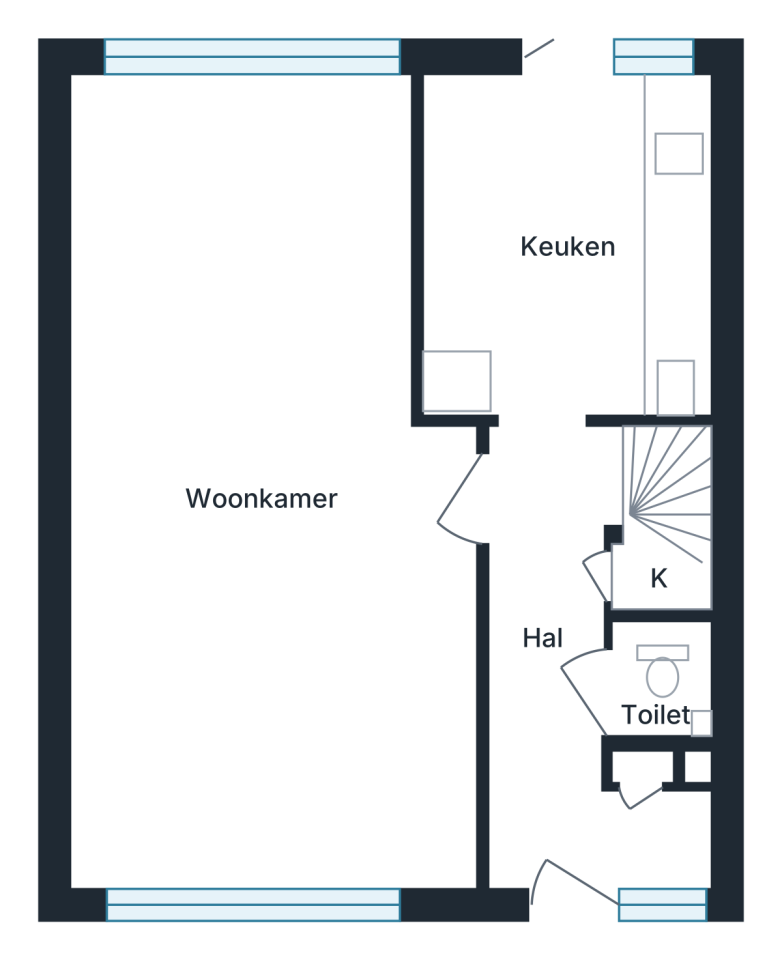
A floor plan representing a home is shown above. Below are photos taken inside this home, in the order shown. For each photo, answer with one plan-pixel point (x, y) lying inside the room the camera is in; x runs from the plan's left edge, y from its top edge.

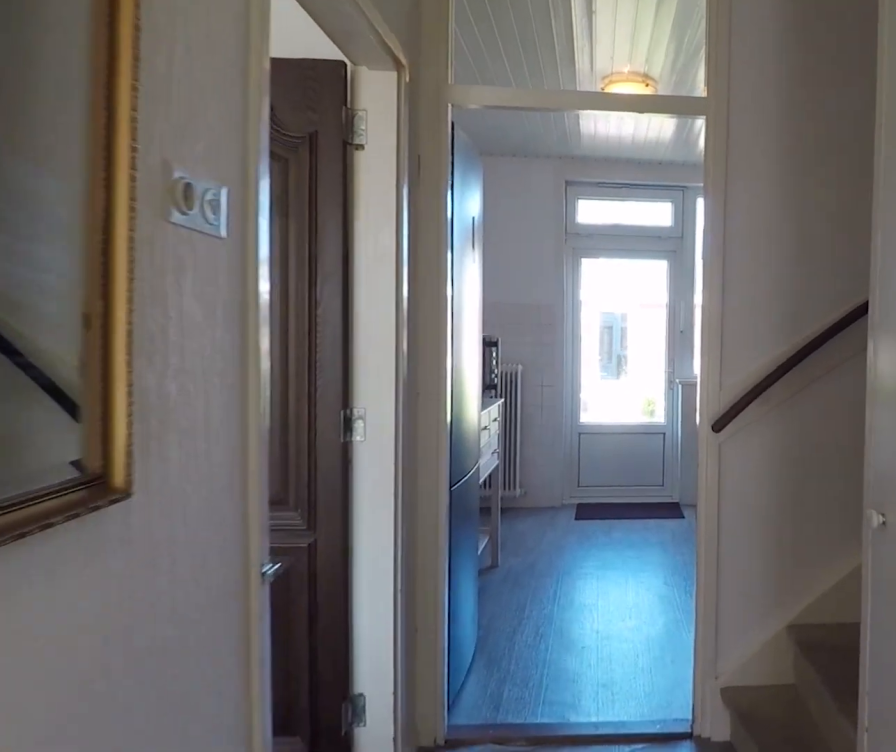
(564, 681)
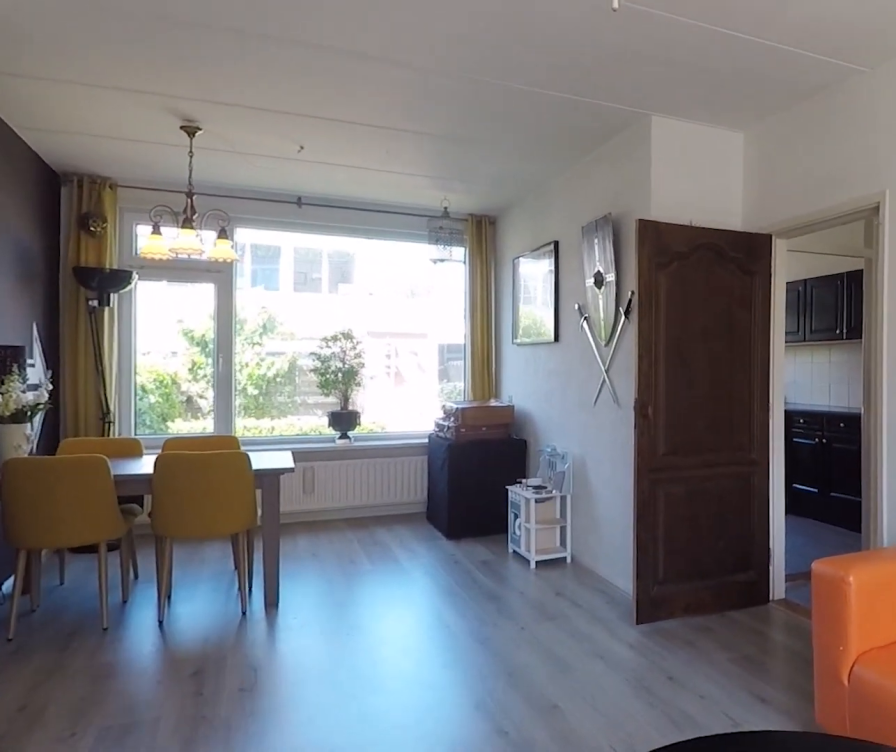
(275, 718)
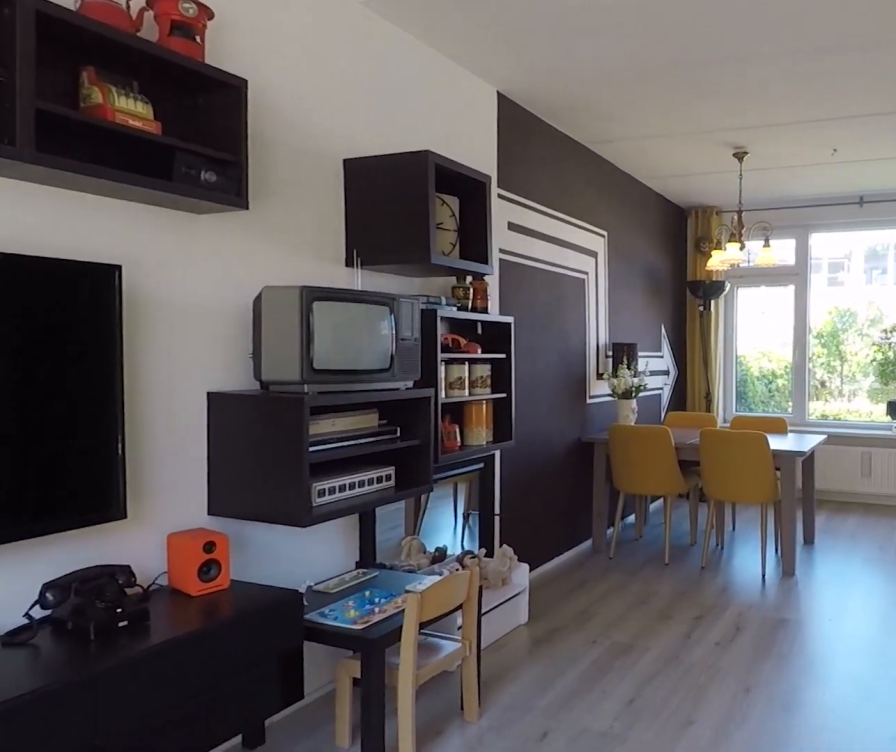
(275, 718)
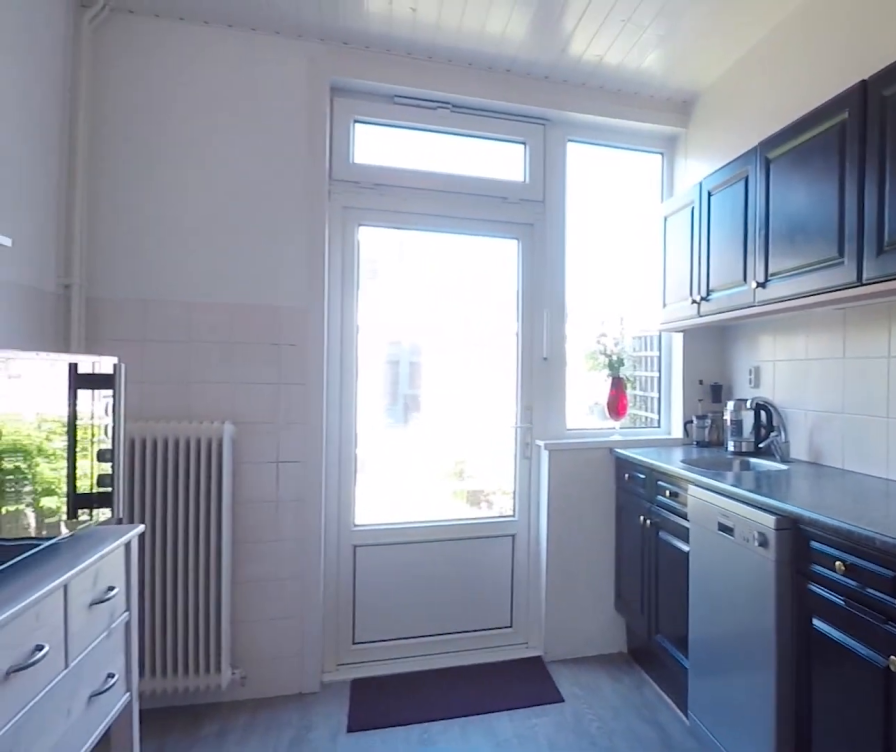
(566, 241)
